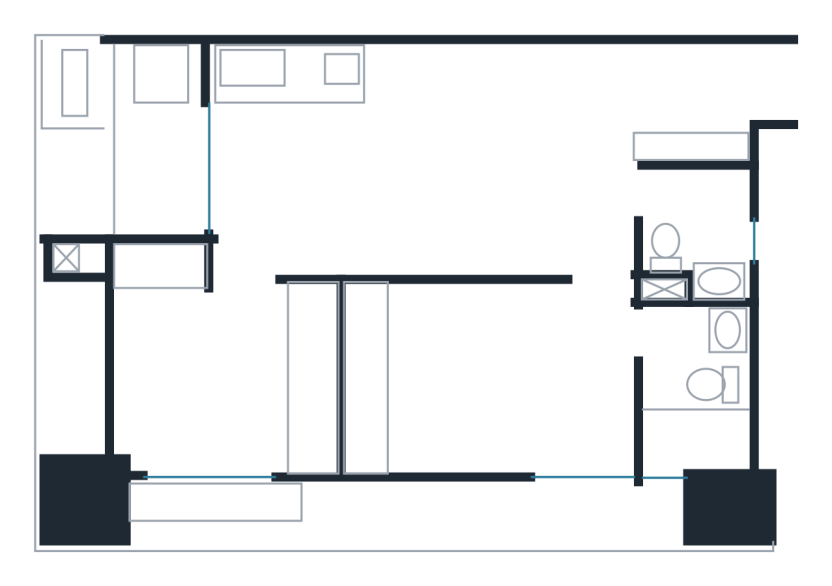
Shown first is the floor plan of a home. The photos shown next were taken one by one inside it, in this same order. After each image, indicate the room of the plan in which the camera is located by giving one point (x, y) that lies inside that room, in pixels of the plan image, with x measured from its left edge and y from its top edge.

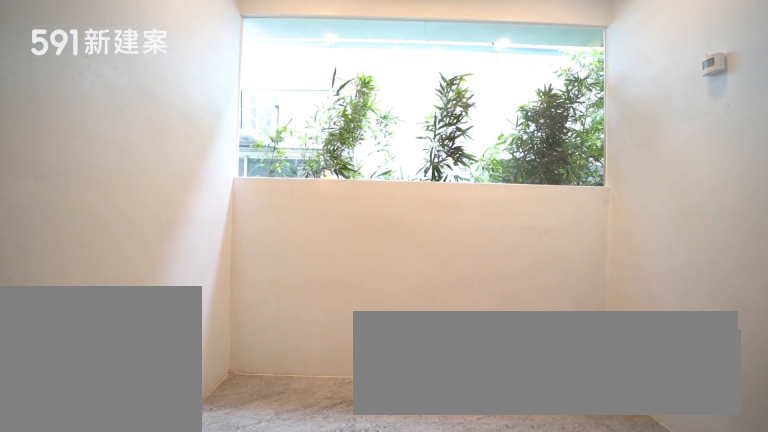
(150, 135)
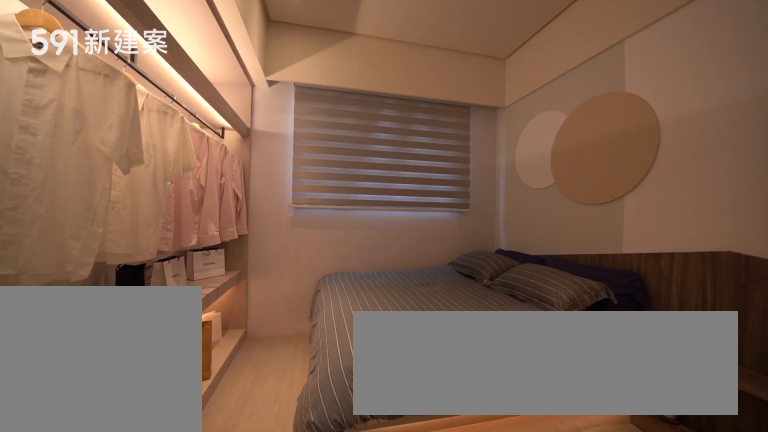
(218, 370)
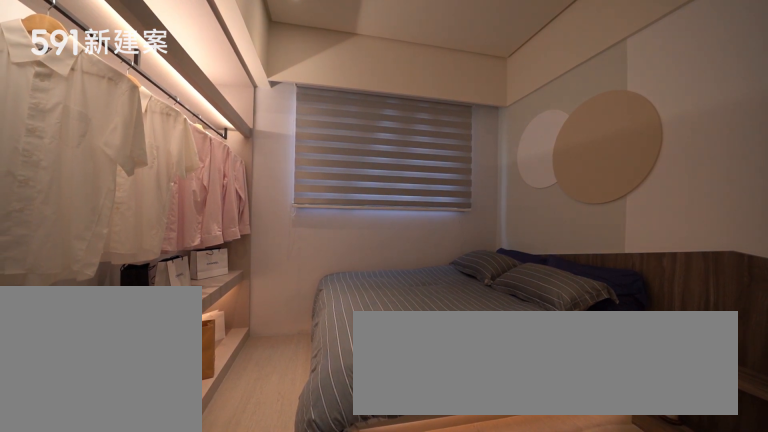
(218, 370)
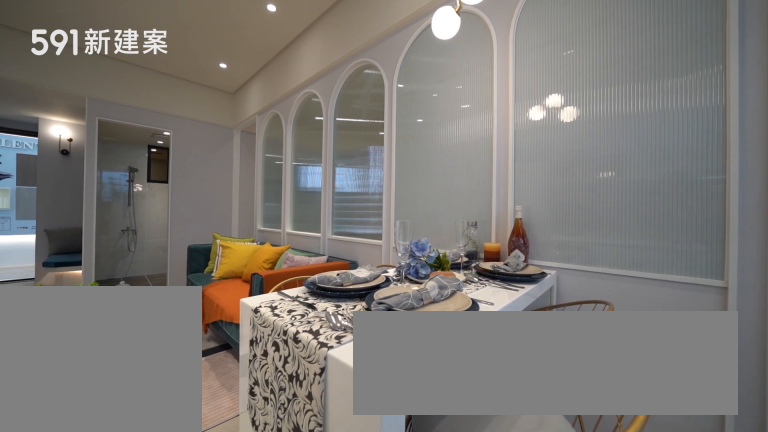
(332, 225)
